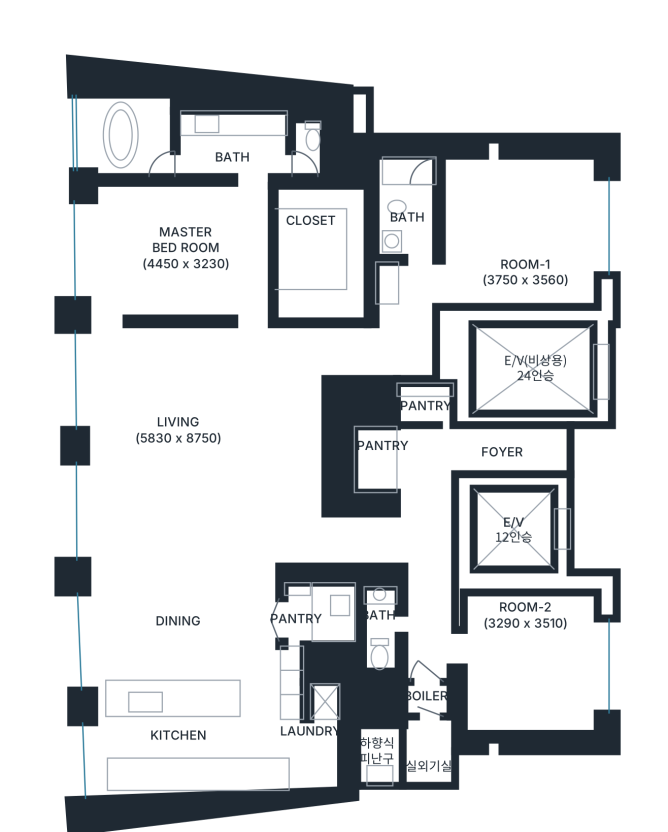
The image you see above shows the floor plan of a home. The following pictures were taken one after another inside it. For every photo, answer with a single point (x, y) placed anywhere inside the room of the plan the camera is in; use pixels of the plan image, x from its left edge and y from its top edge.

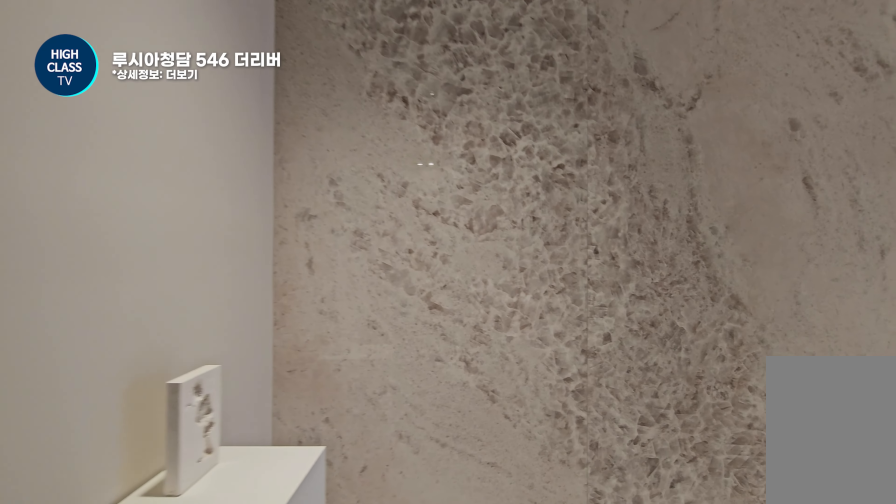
(378, 348)
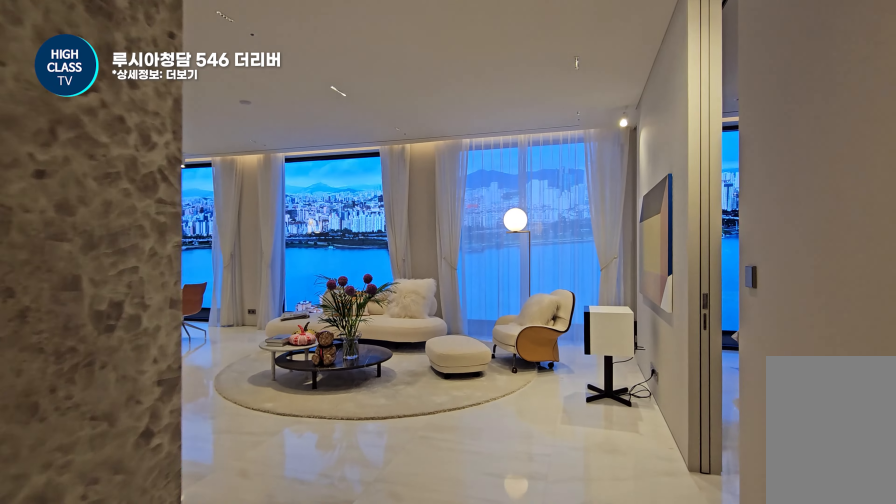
(378, 348)
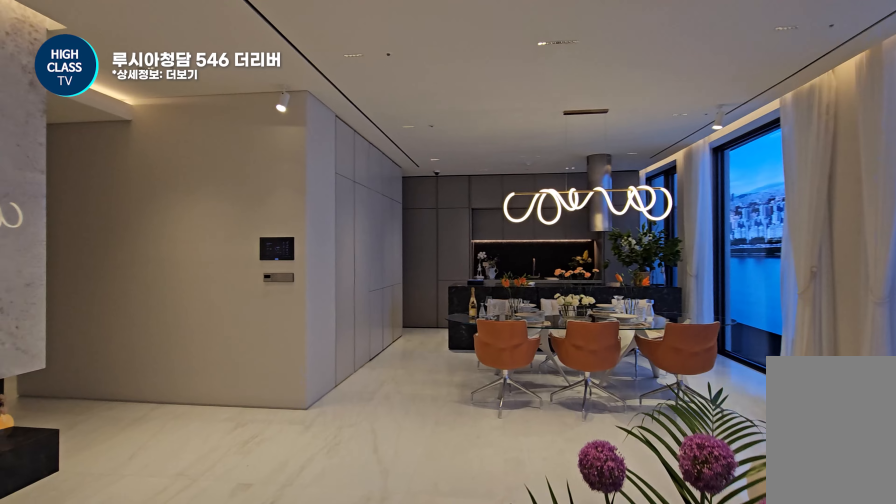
(202, 439)
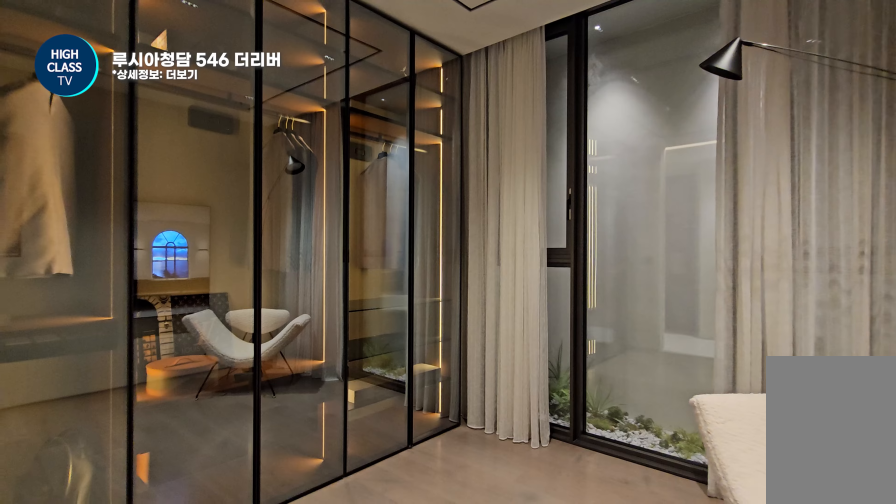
(528, 661)
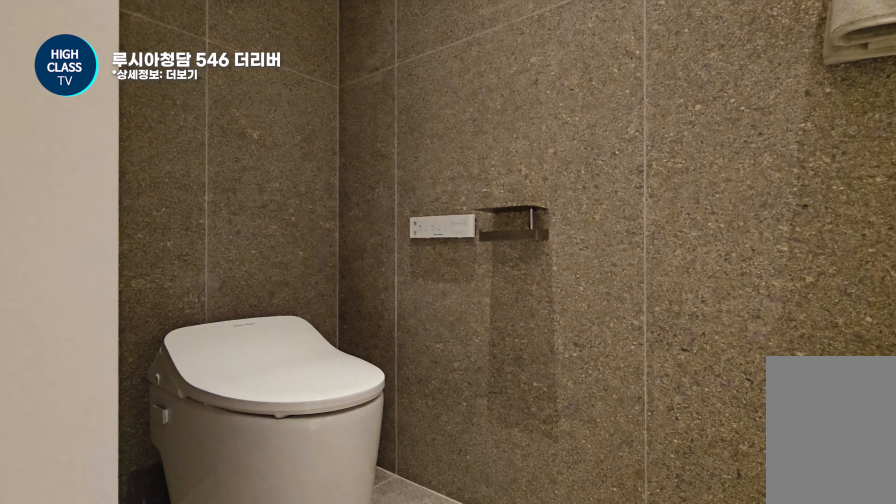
(382, 623)
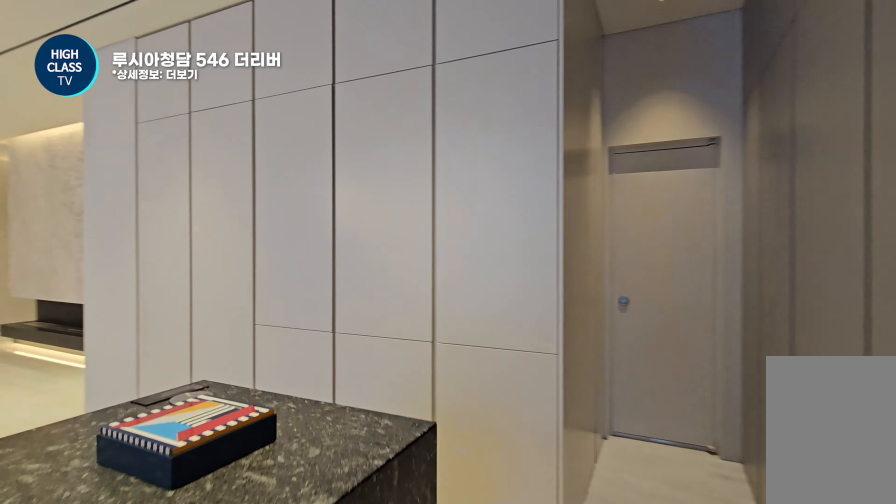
(211, 657)
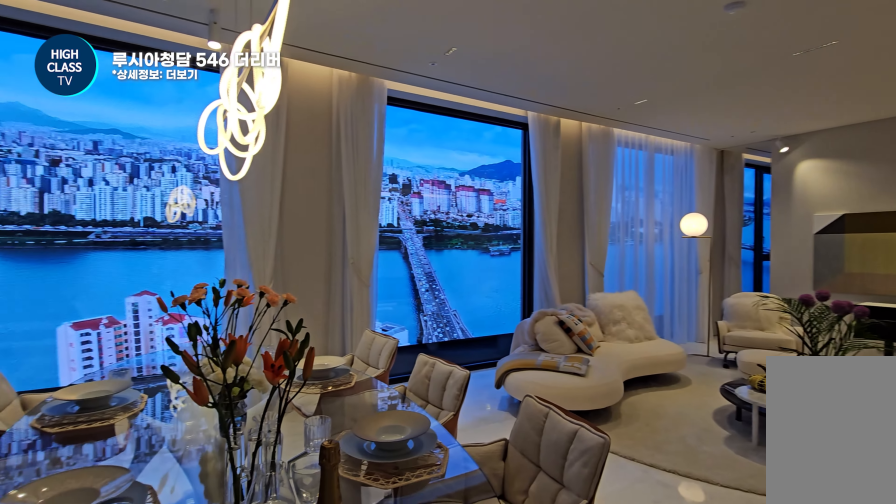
(211, 657)
